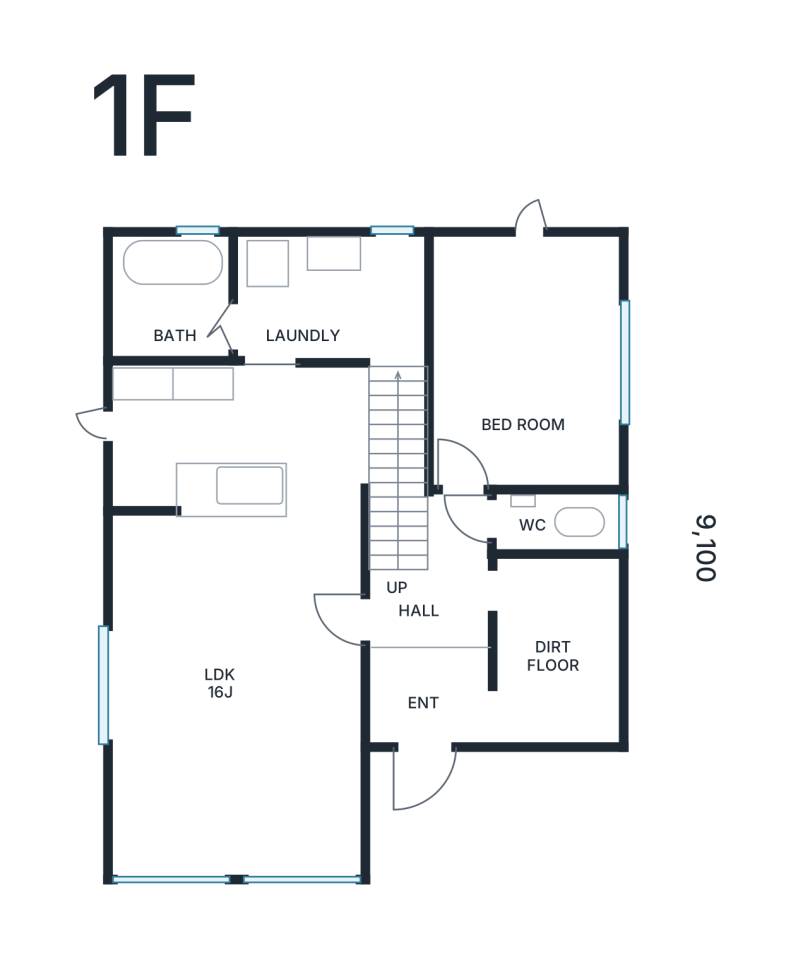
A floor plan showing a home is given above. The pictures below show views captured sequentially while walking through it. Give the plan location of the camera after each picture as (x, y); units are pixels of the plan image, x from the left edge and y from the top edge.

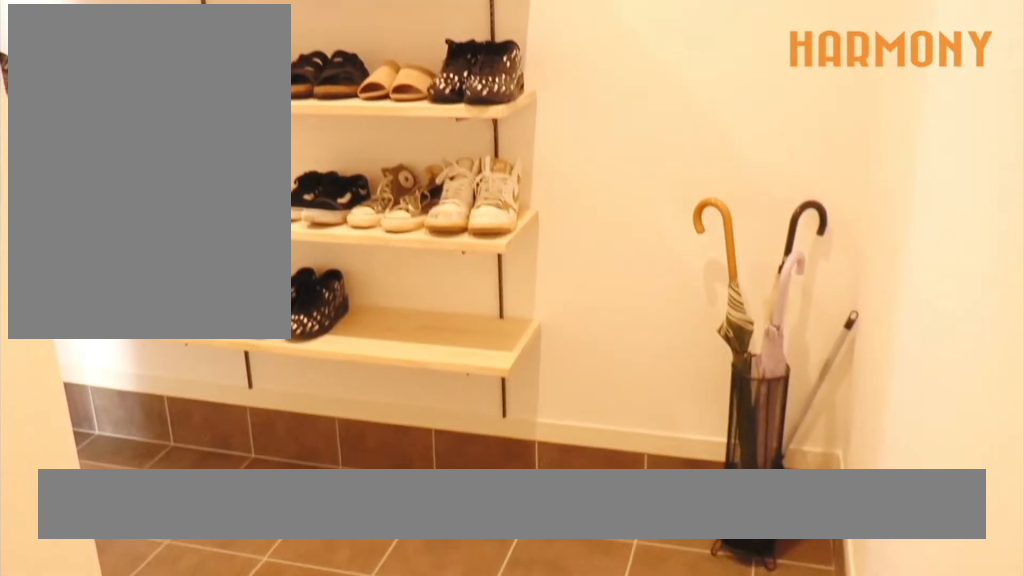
(501, 711)
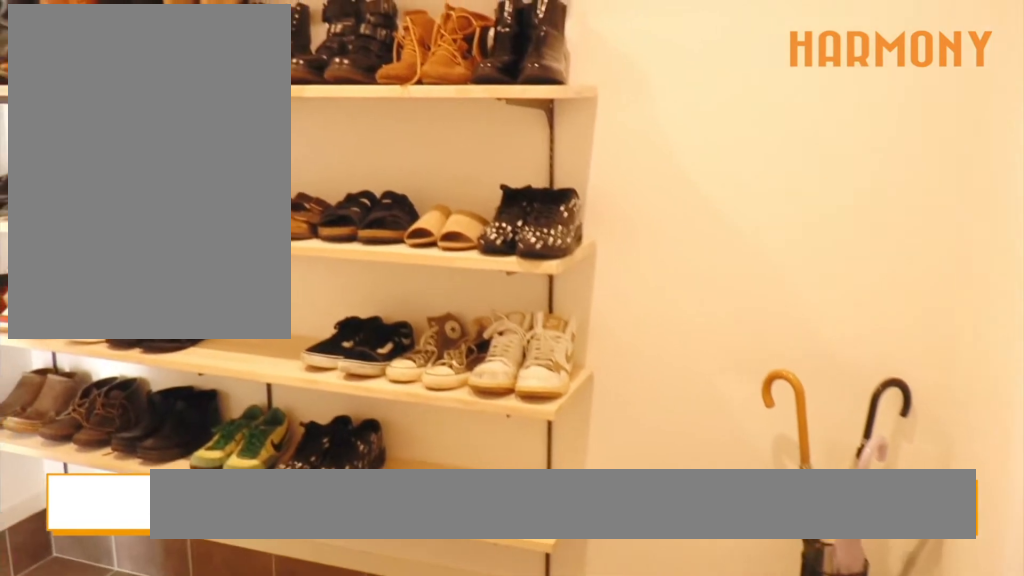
(536, 700)
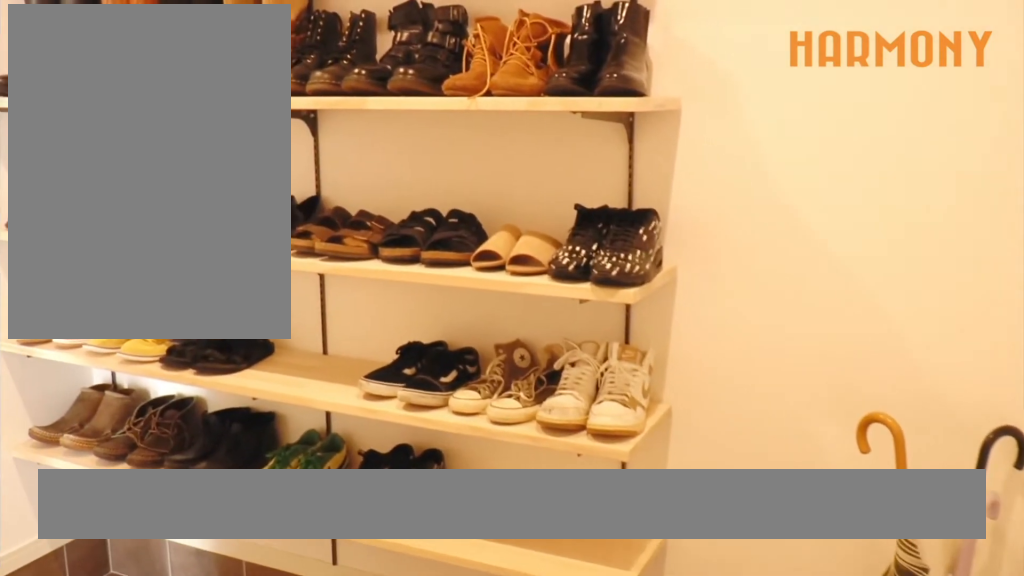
(536, 680)
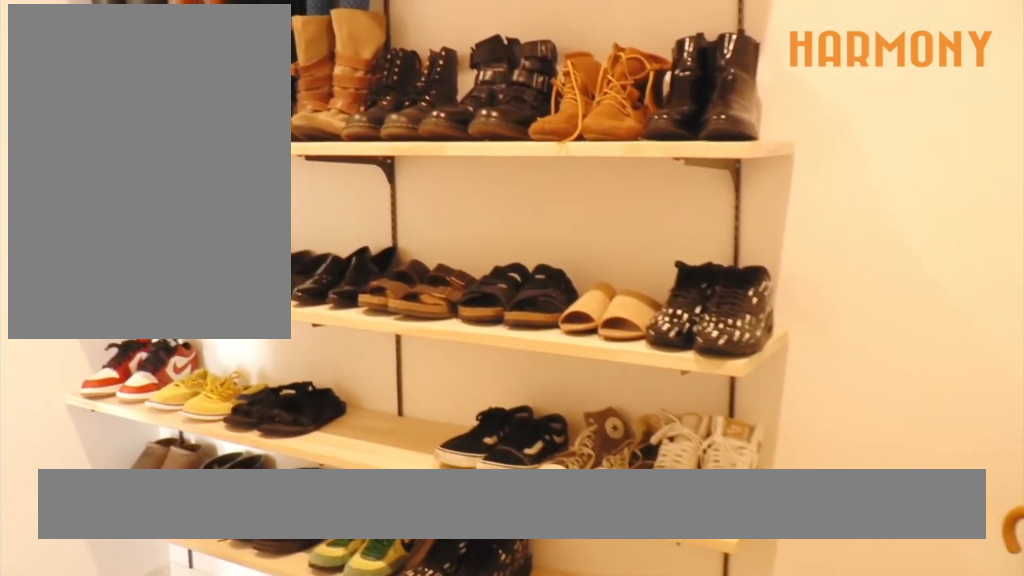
(537, 662)
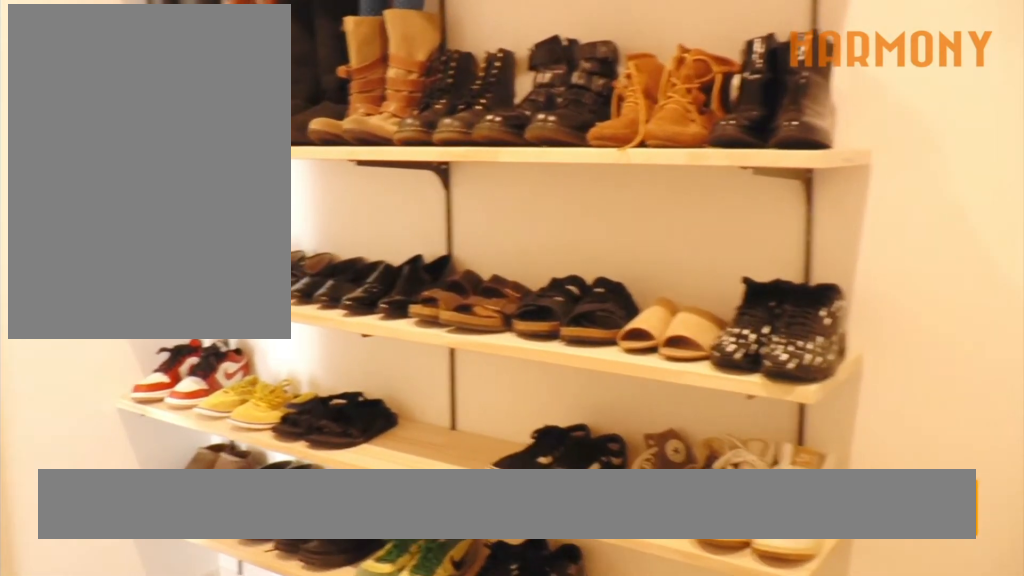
(538, 652)
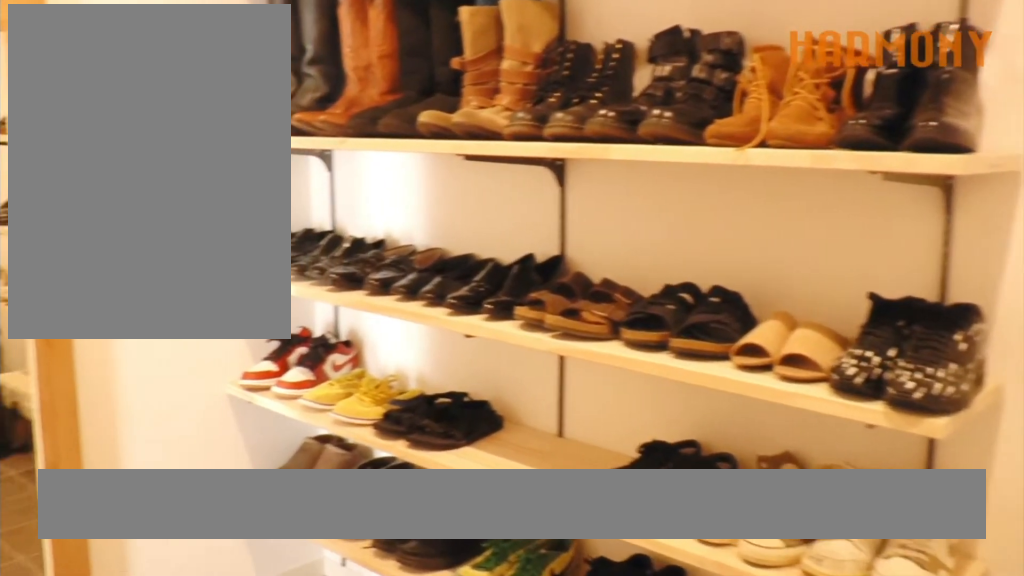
(538, 645)
